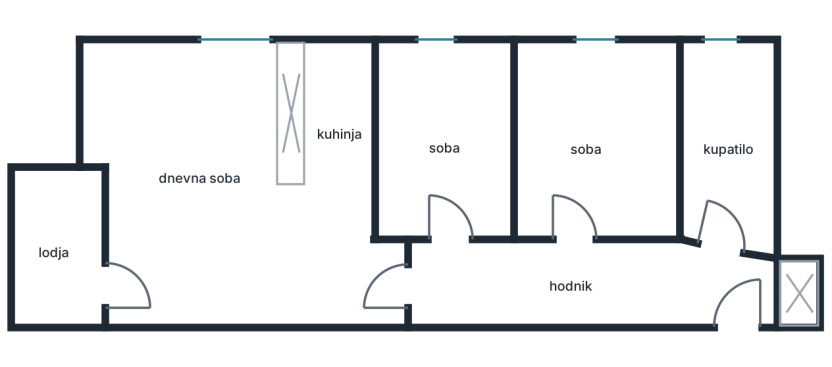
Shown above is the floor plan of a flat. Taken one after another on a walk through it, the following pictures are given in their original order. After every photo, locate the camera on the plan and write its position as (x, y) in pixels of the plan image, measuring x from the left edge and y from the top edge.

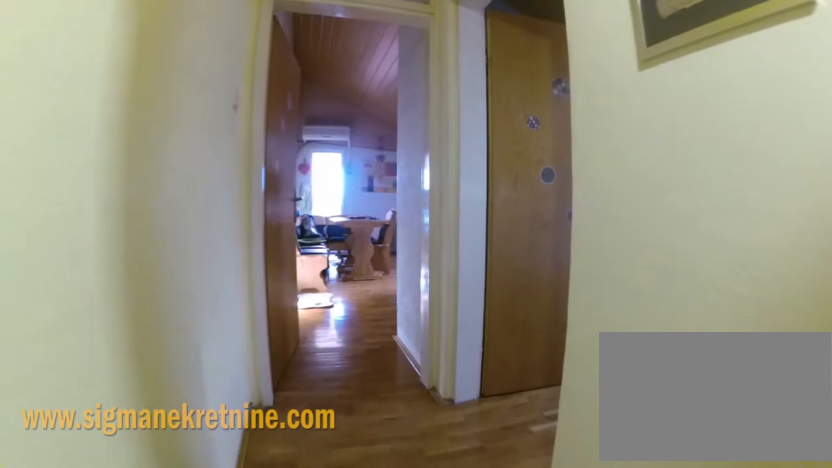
(512, 277)
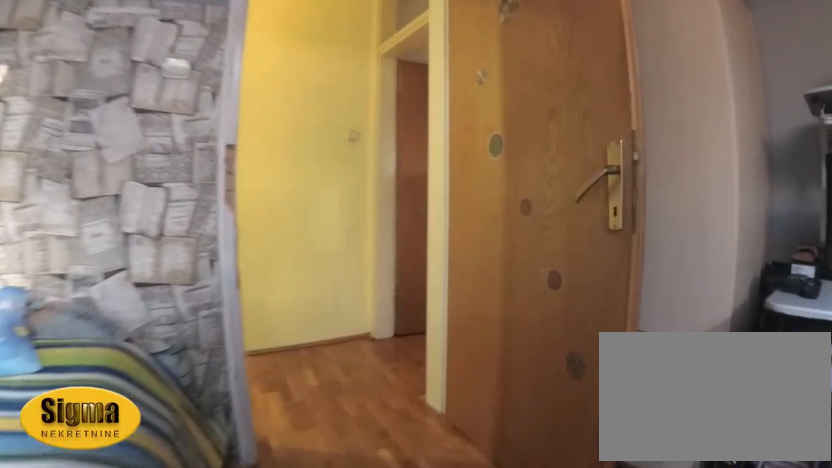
(458, 128)
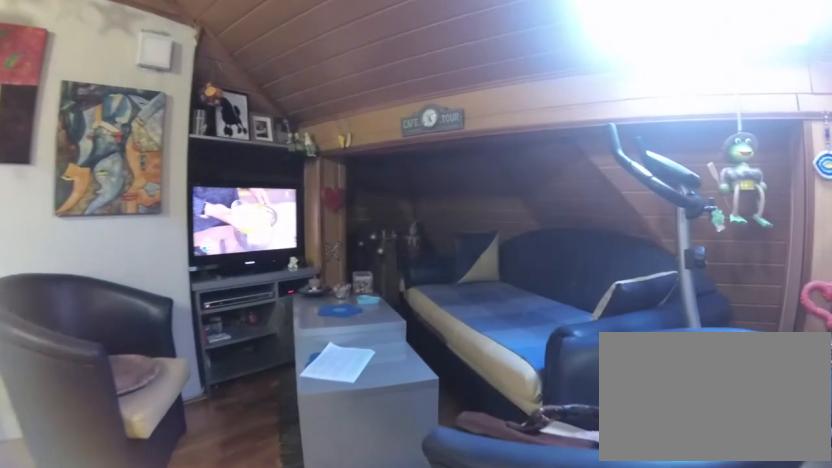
(279, 220)
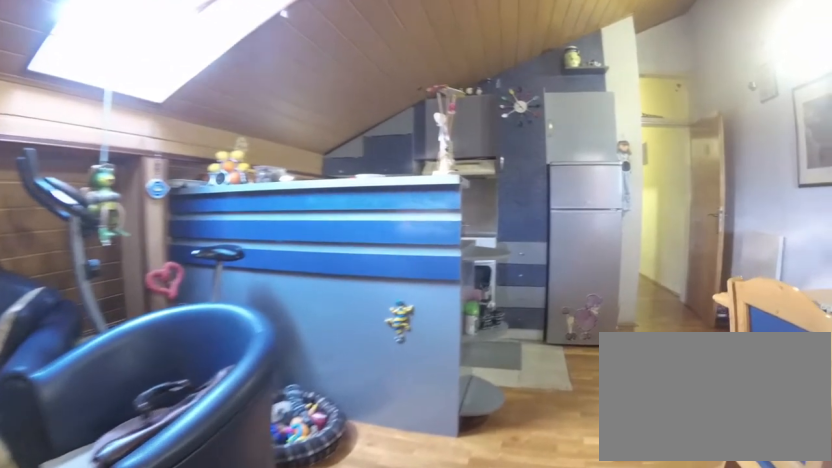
(168, 246)
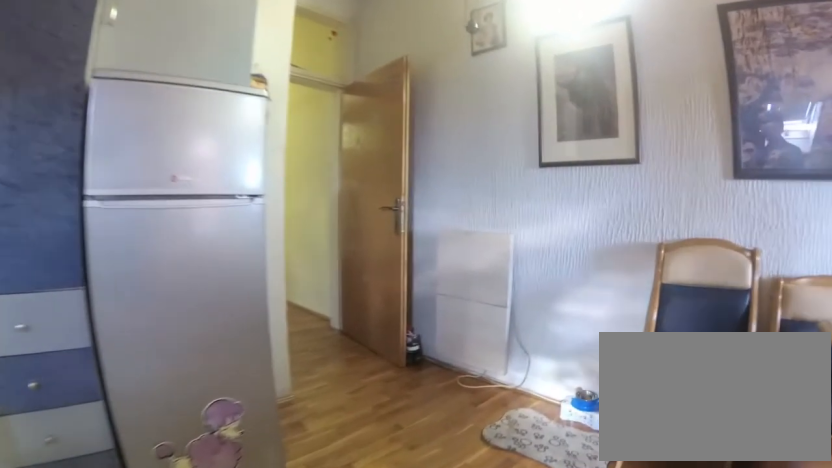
(246, 251)
